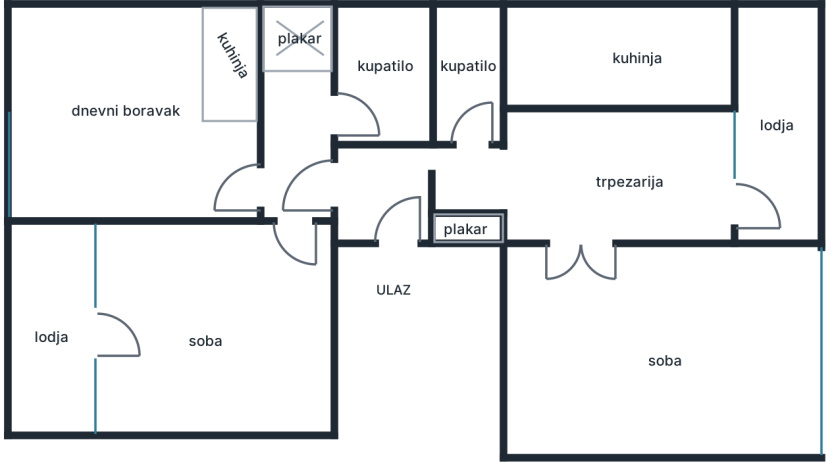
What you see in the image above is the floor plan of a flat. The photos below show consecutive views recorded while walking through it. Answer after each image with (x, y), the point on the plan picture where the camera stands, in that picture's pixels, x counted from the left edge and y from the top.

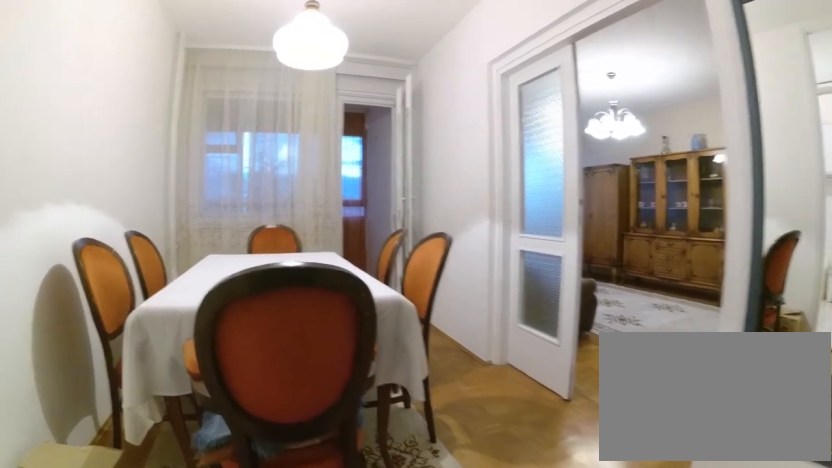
(501, 185)
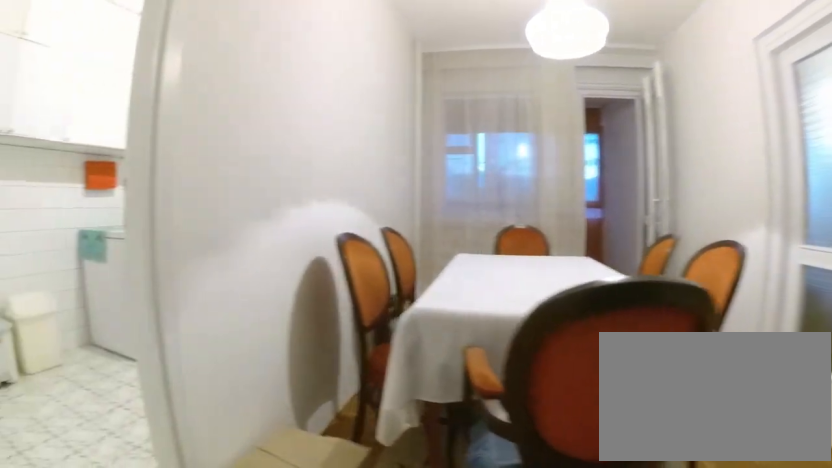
(516, 181)
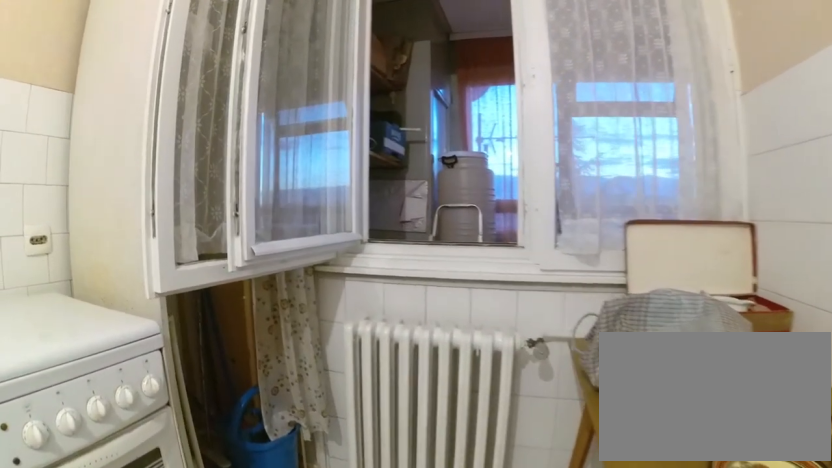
(638, 65)
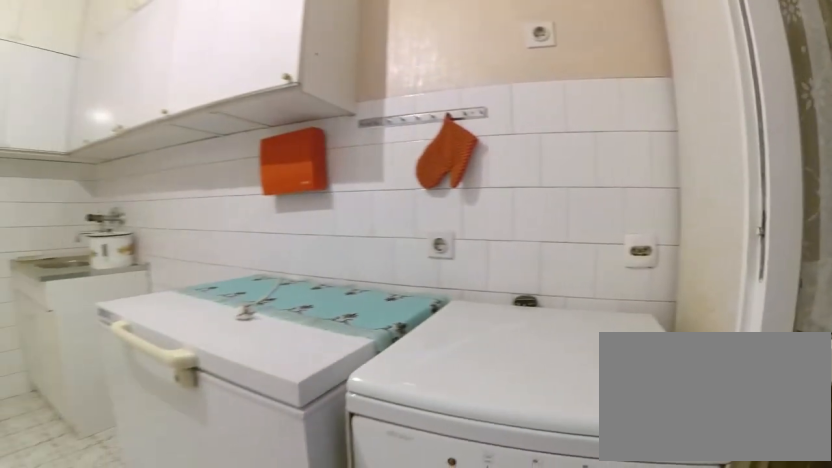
(697, 87)
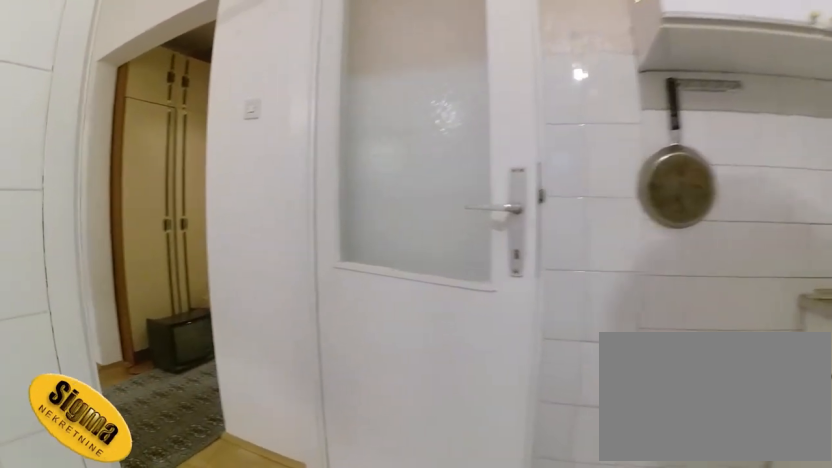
(571, 65)
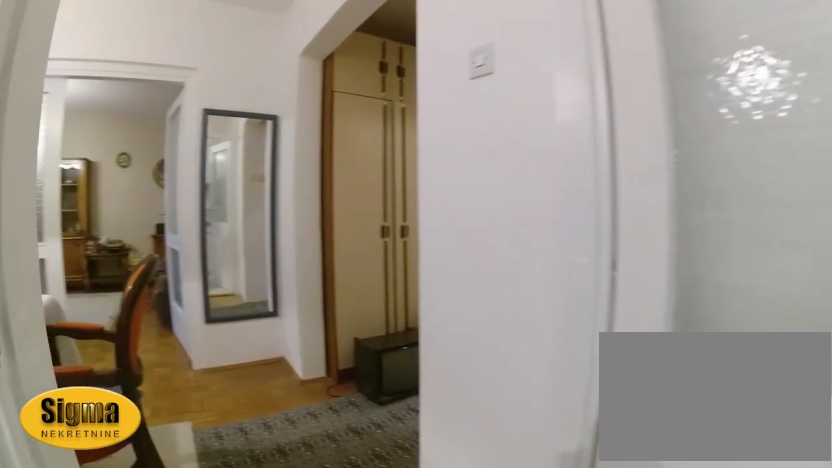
(558, 59)
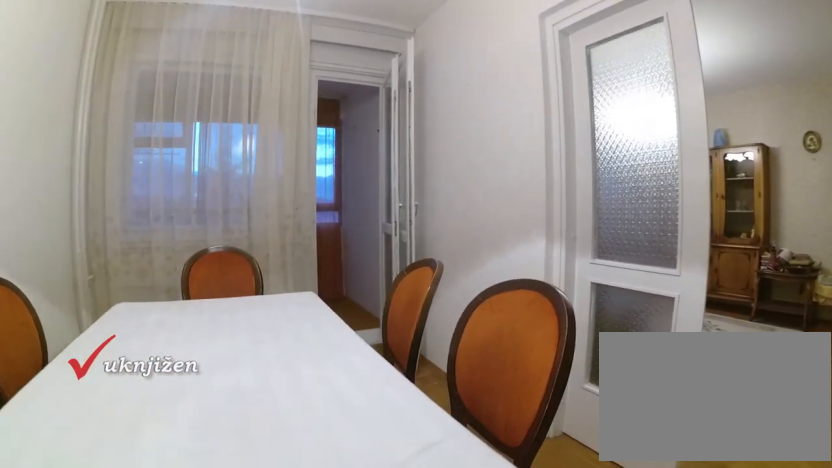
(541, 154)
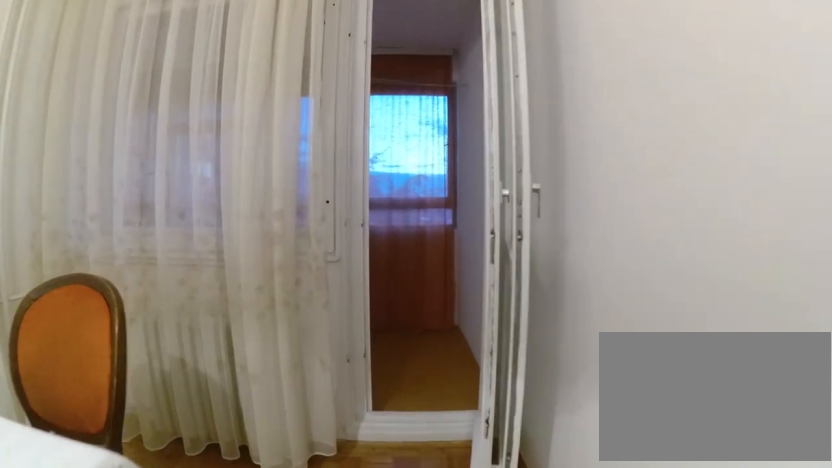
(627, 188)
